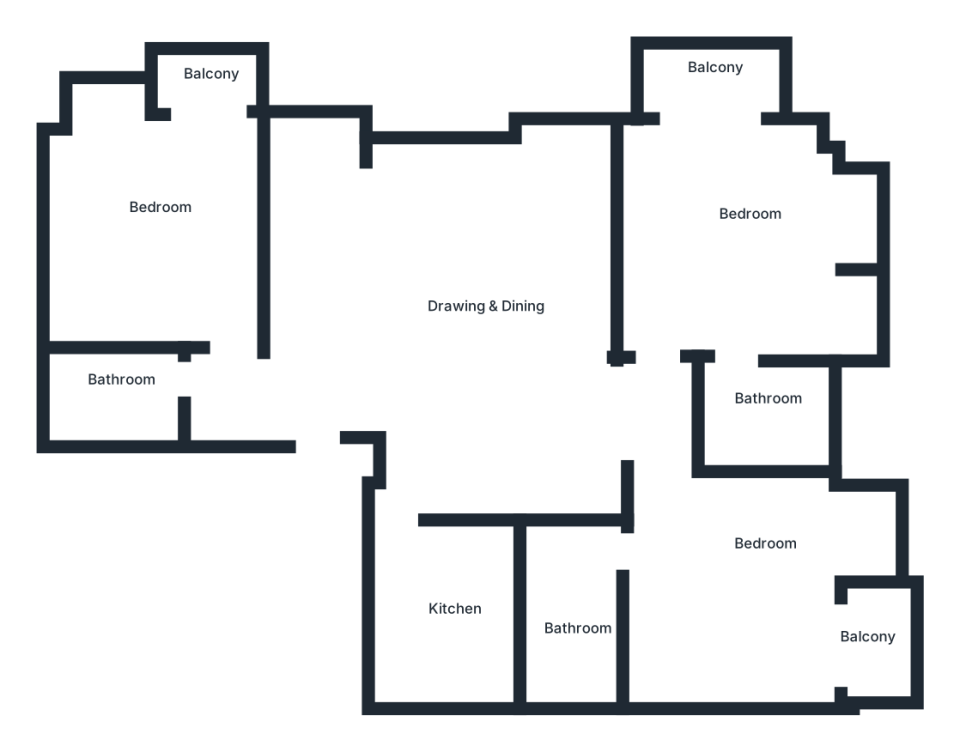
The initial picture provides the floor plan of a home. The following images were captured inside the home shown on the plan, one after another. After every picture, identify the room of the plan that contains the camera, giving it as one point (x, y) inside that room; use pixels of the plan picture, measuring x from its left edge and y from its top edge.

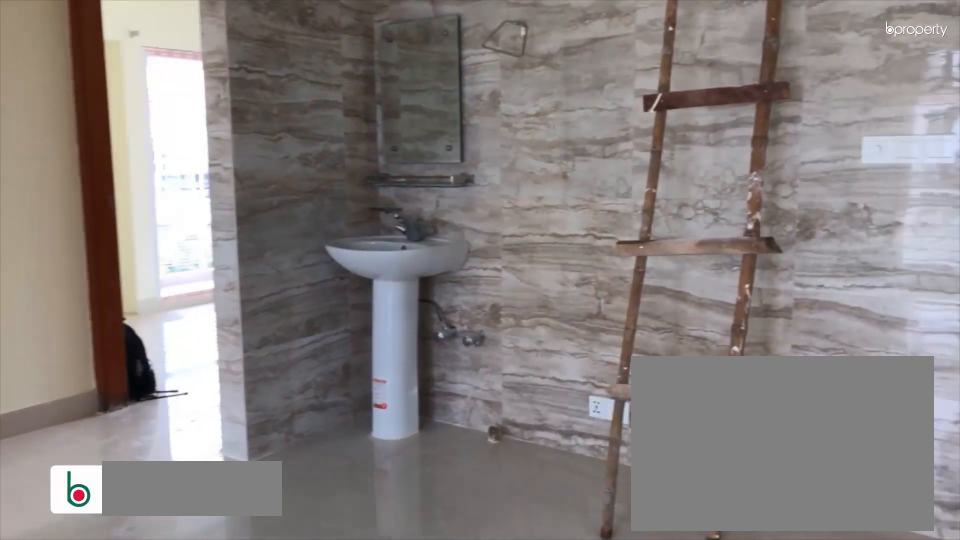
(464, 363)
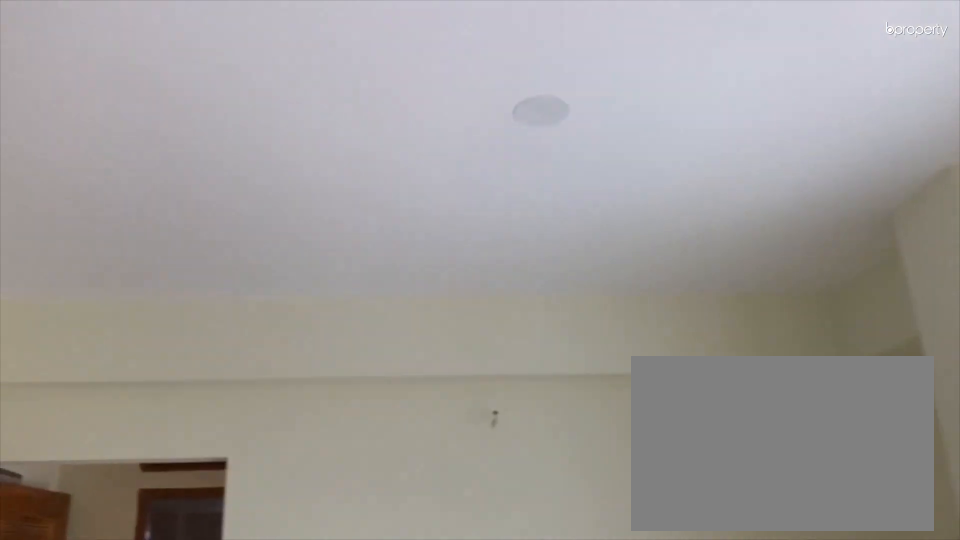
(464, 363)
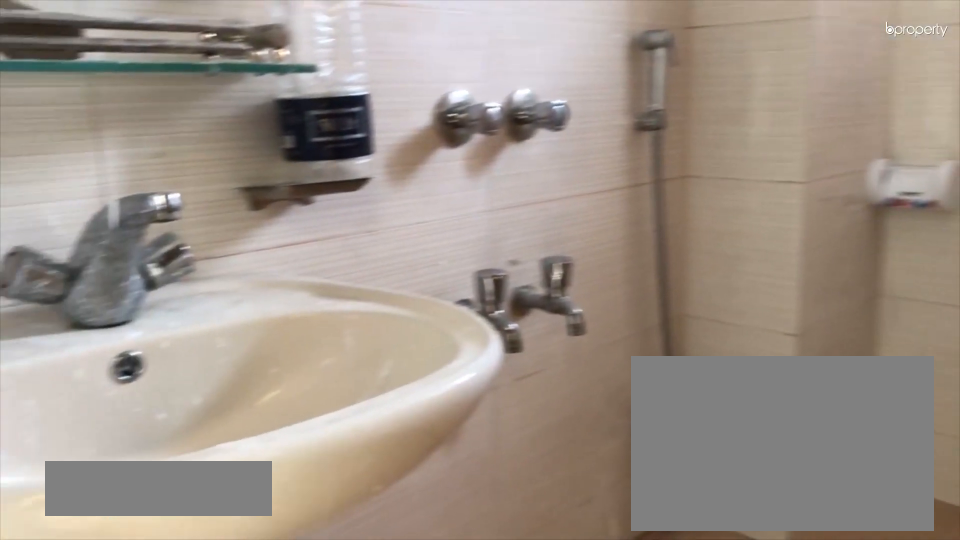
(122, 382)
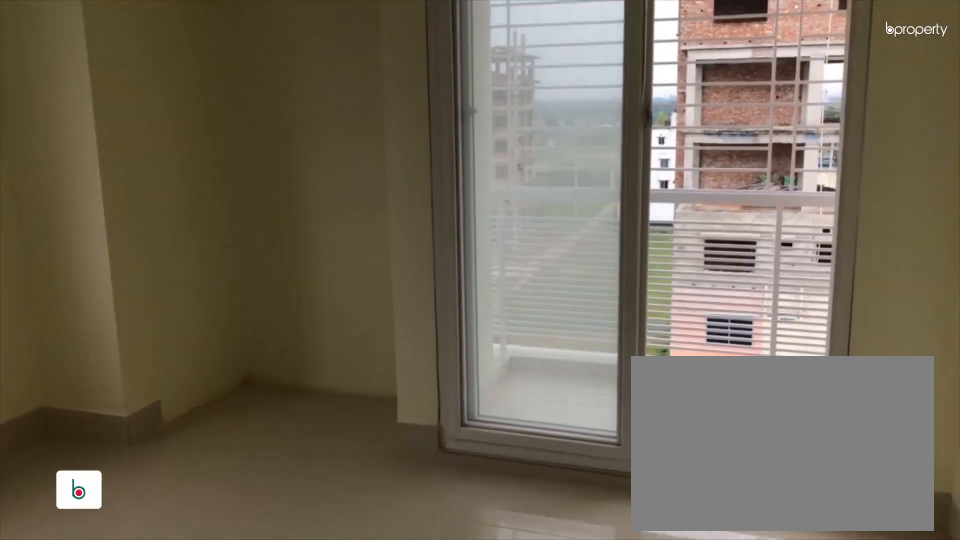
(173, 223)
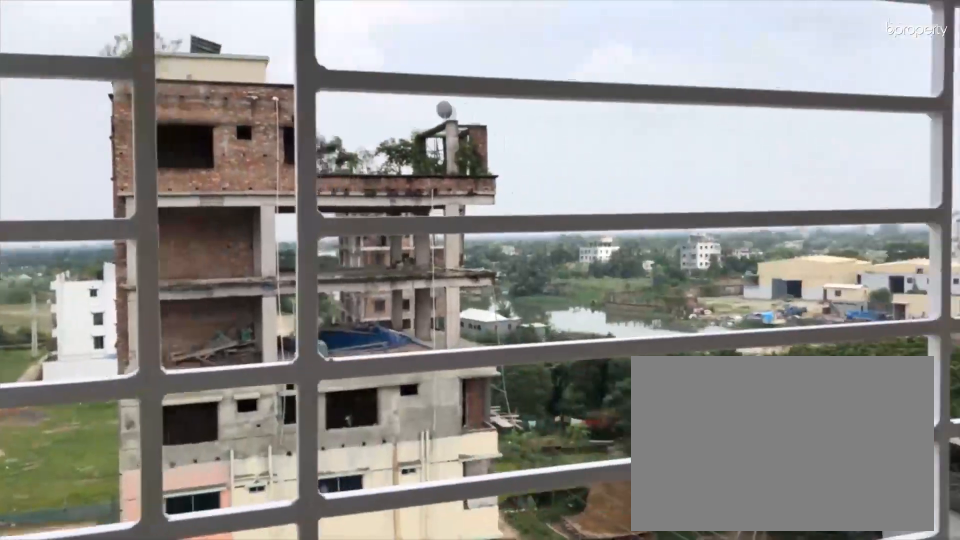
(205, 87)
